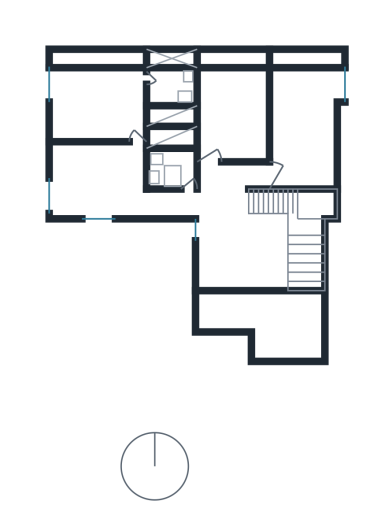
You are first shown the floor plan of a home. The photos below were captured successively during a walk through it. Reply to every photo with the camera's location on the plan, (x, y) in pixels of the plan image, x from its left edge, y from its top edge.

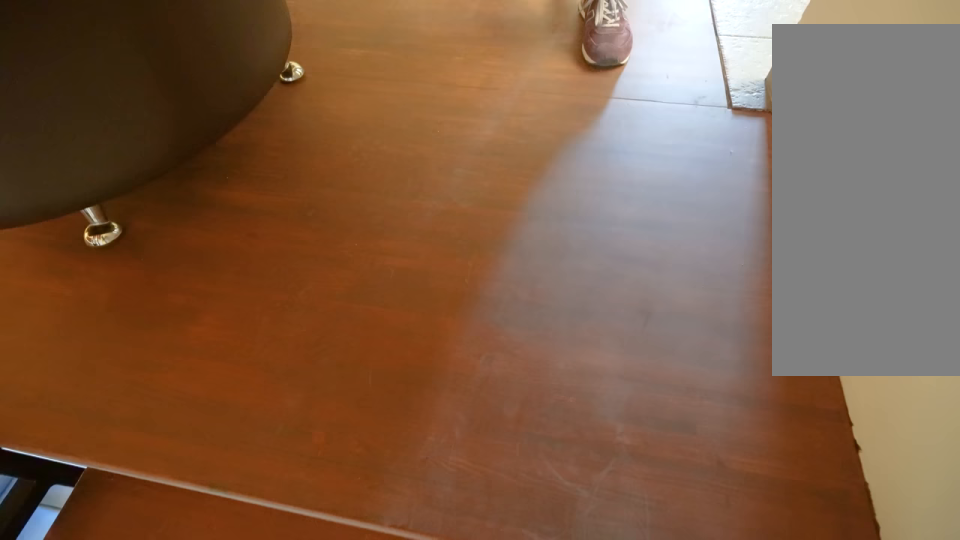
(249, 202)
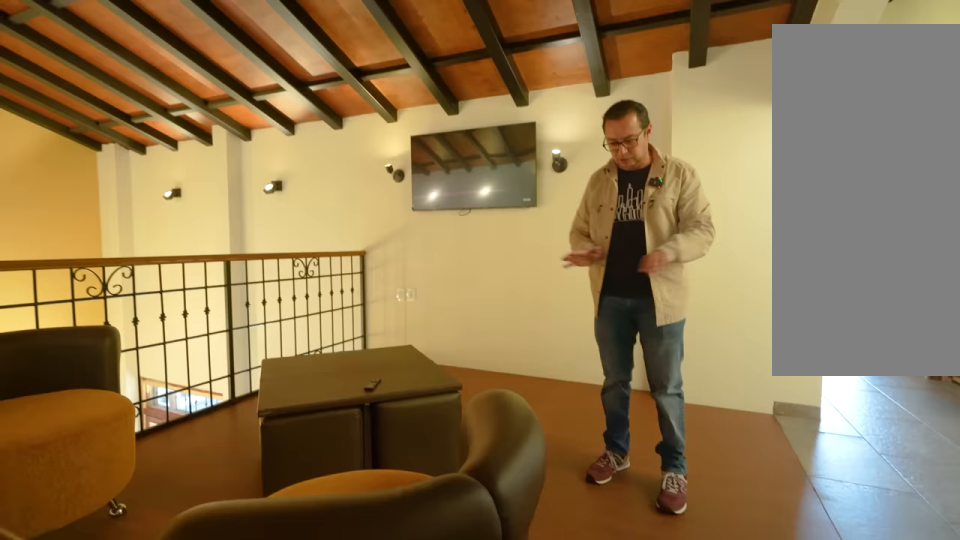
(249, 202)
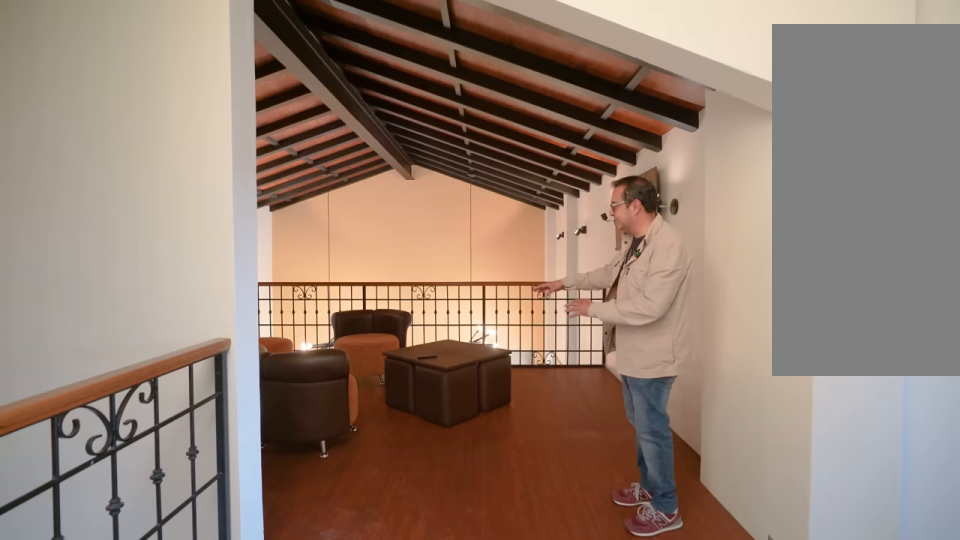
(213, 186)
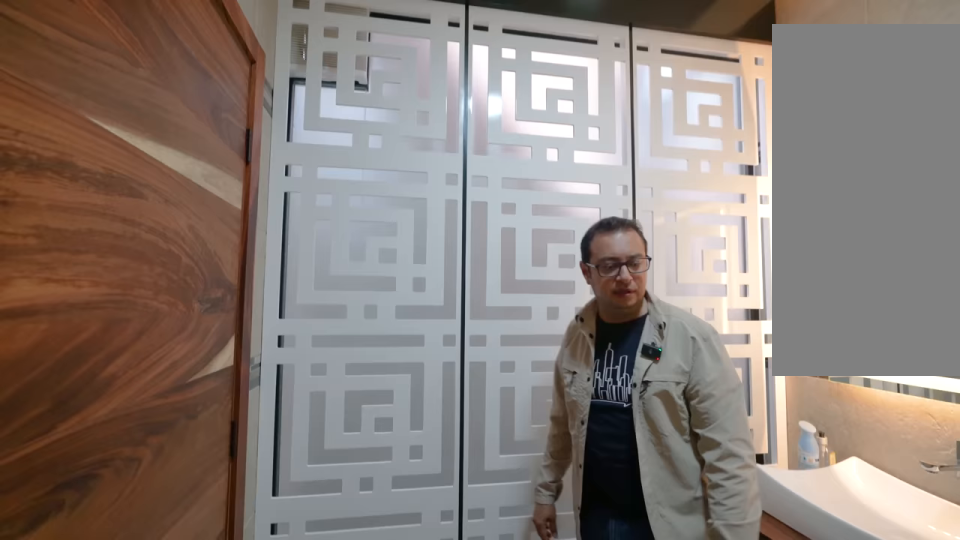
(172, 84)
